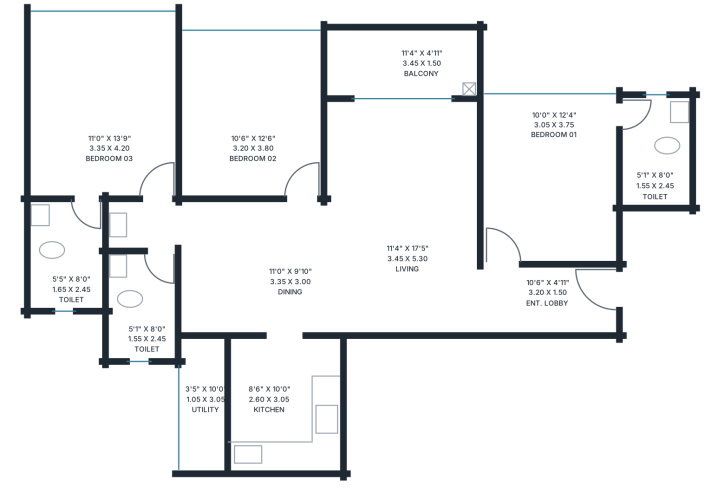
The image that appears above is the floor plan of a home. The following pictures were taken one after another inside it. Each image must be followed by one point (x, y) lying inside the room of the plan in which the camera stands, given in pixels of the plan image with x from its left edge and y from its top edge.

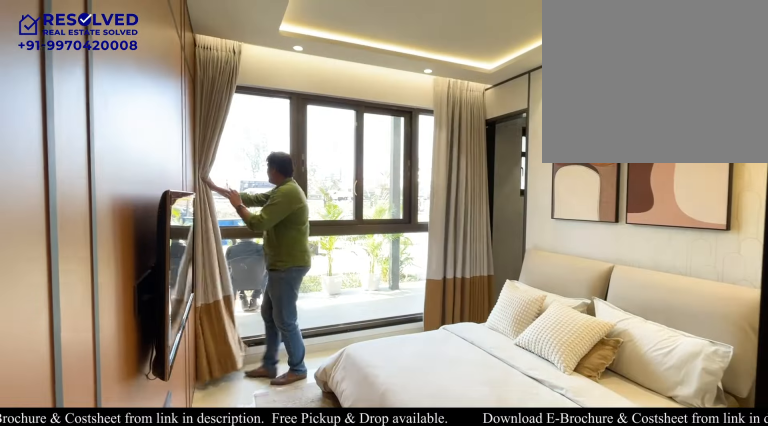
(550, 178)
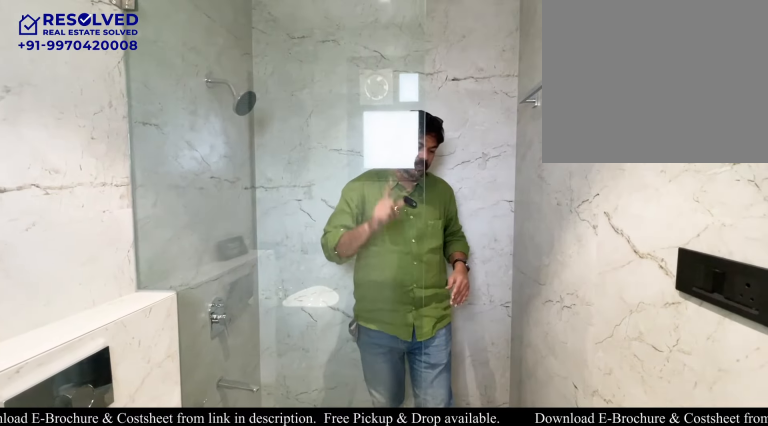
(655, 153)
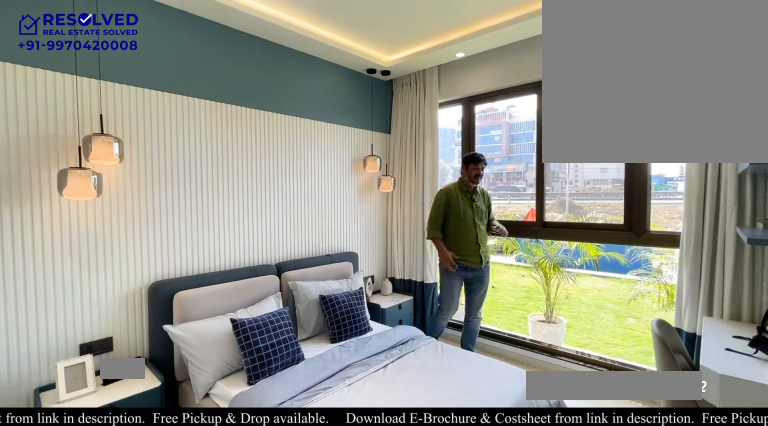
(251, 113)
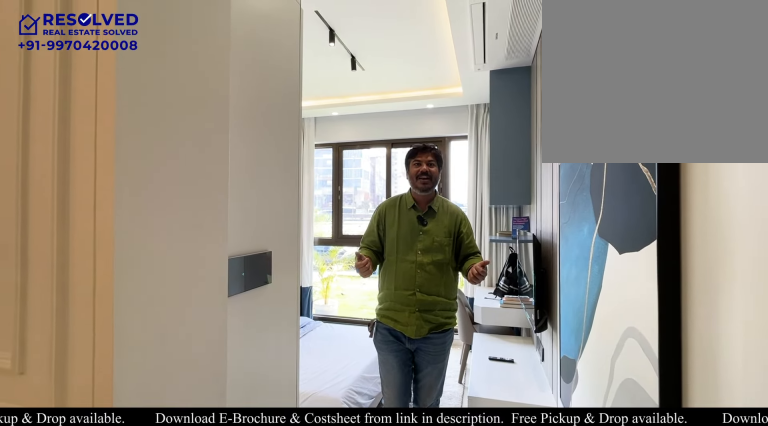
(251, 113)
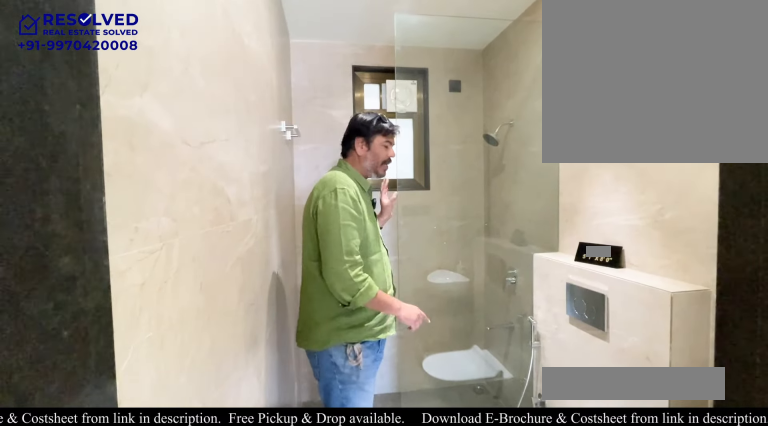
(141, 305)
